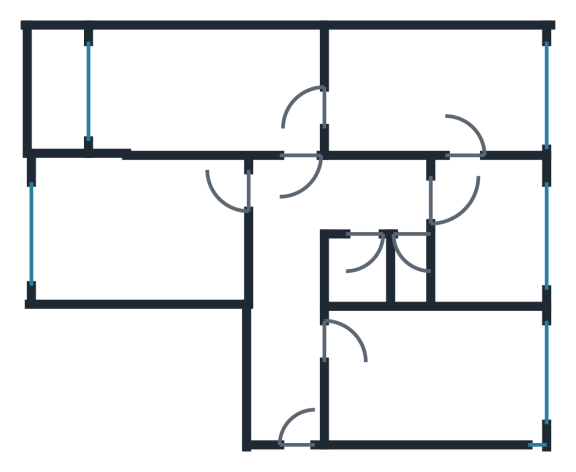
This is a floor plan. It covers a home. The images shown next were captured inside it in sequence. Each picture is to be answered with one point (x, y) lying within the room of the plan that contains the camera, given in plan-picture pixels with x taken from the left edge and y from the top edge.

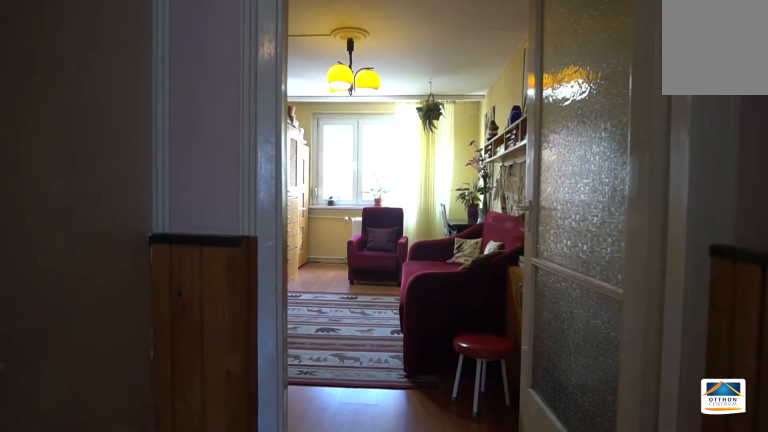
(371, 192)
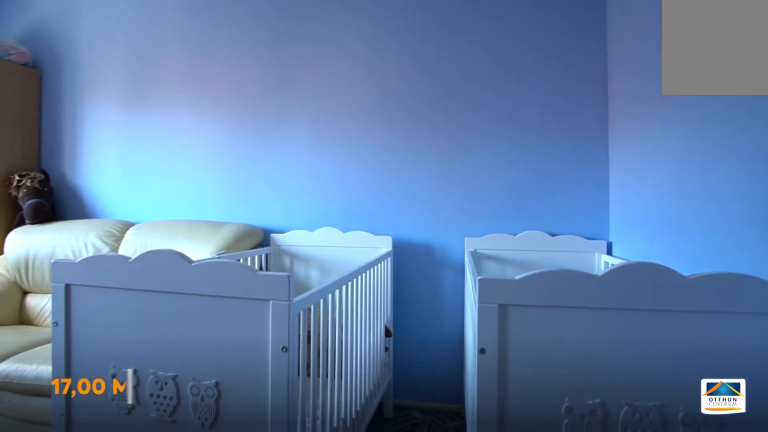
(445, 374)
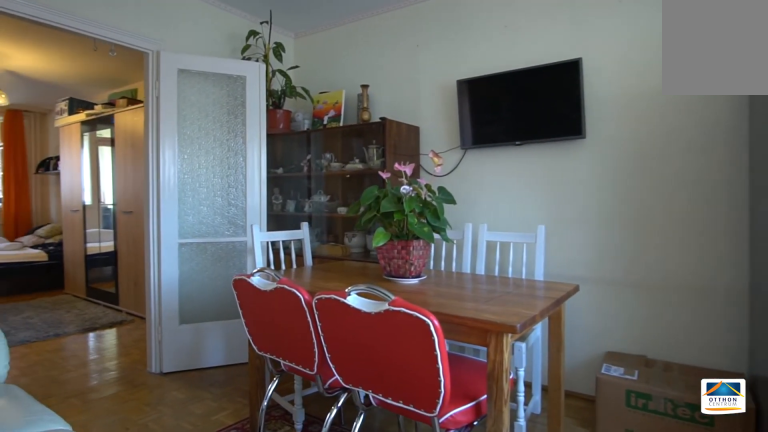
(453, 109)
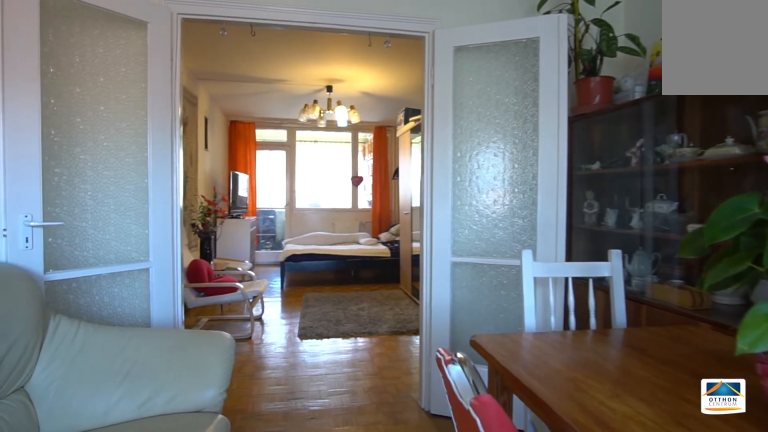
(453, 109)
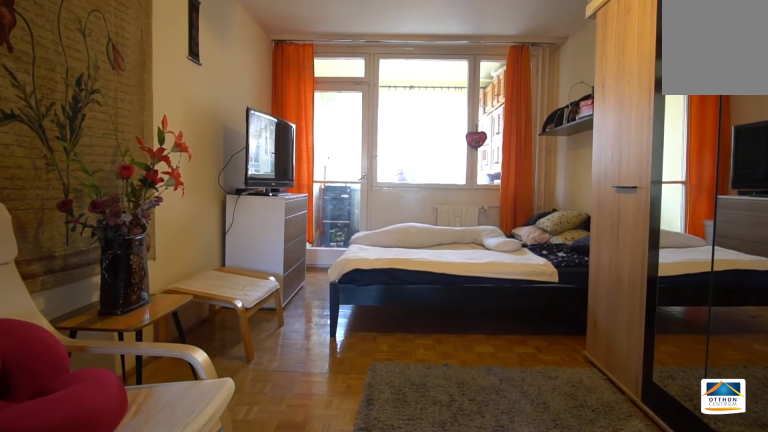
(180, 101)
